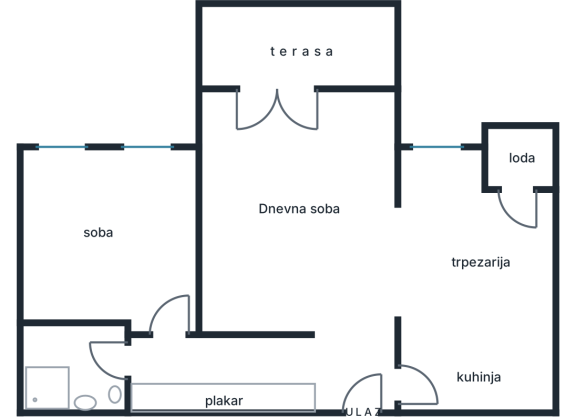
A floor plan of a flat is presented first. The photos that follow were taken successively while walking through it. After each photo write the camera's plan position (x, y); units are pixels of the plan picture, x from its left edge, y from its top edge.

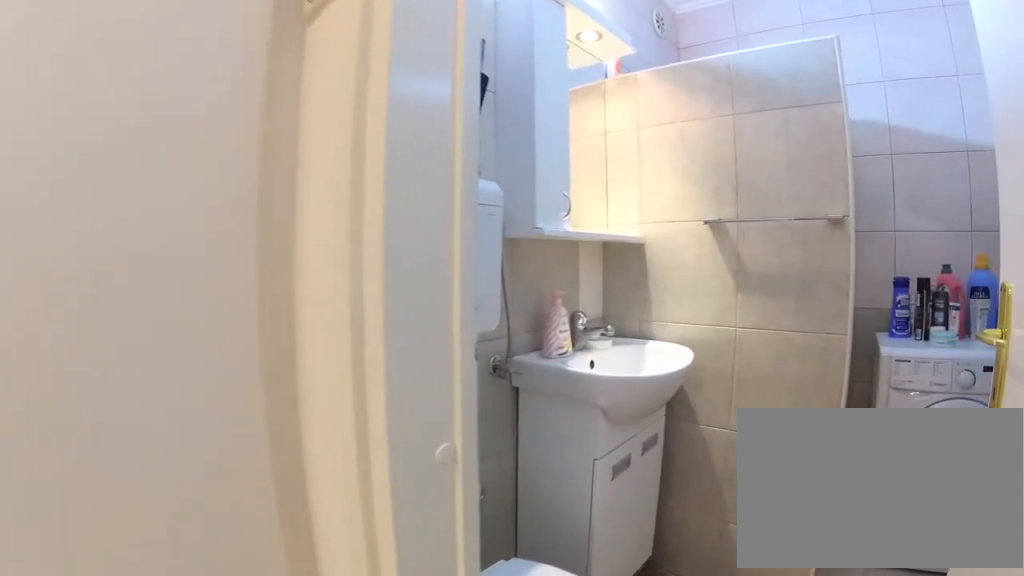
(157, 345)
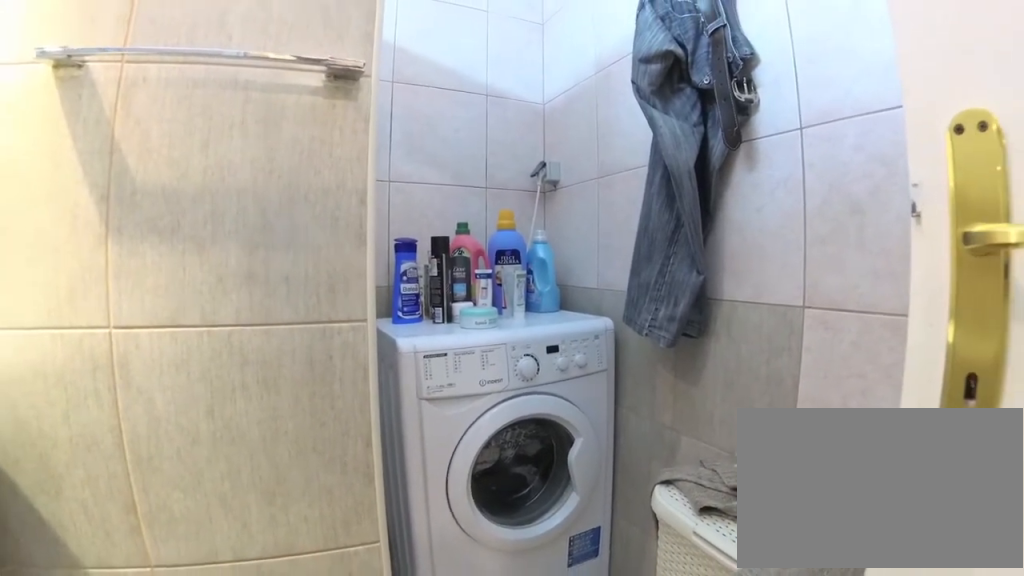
(107, 359)
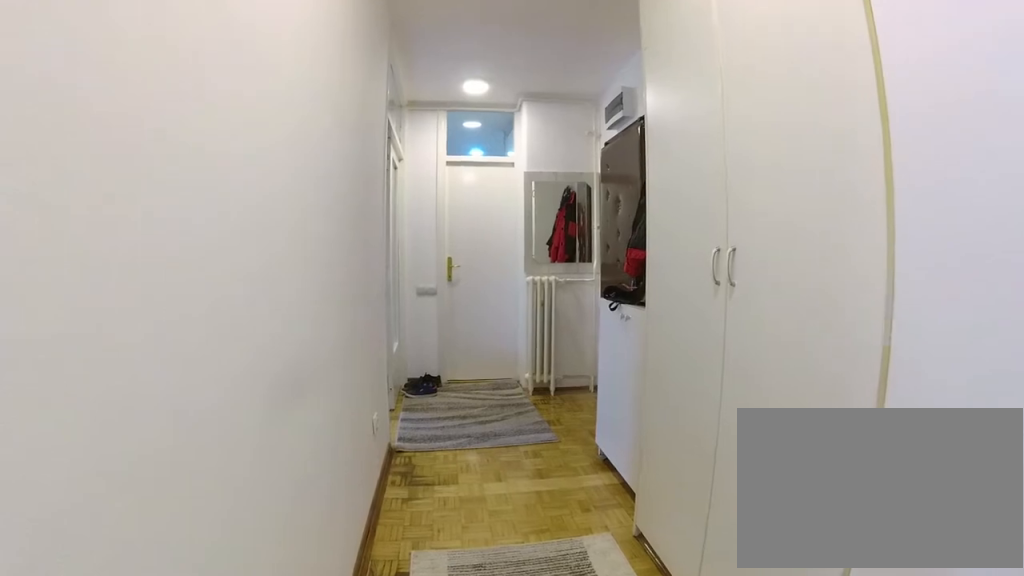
(139, 357)
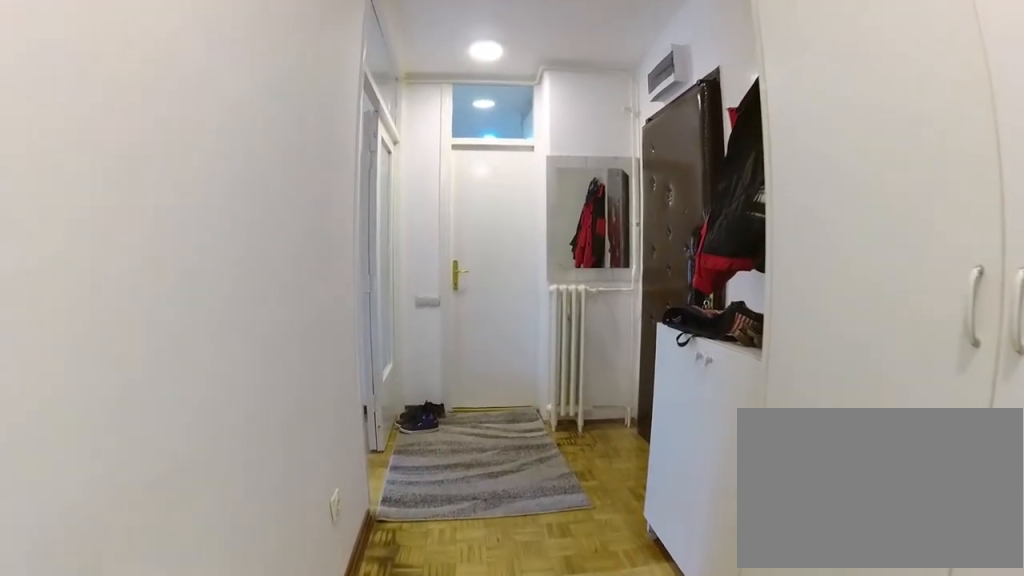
(175, 356)
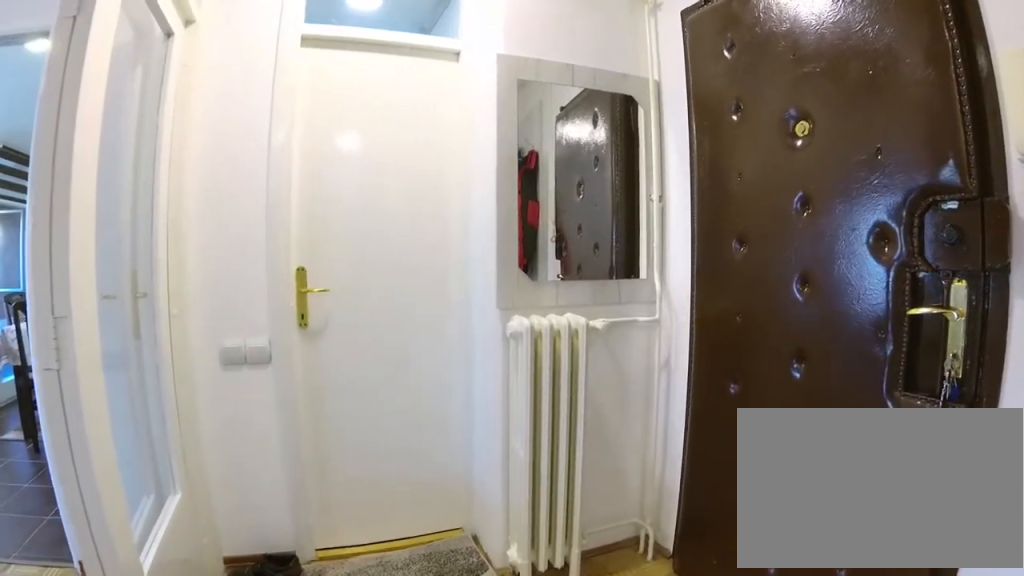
(271, 355)
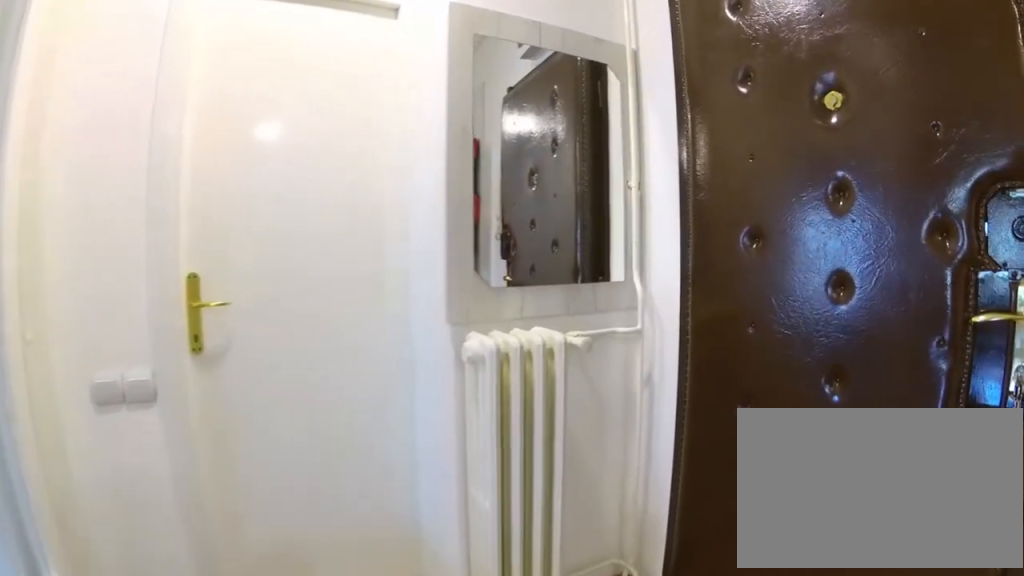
(291, 357)
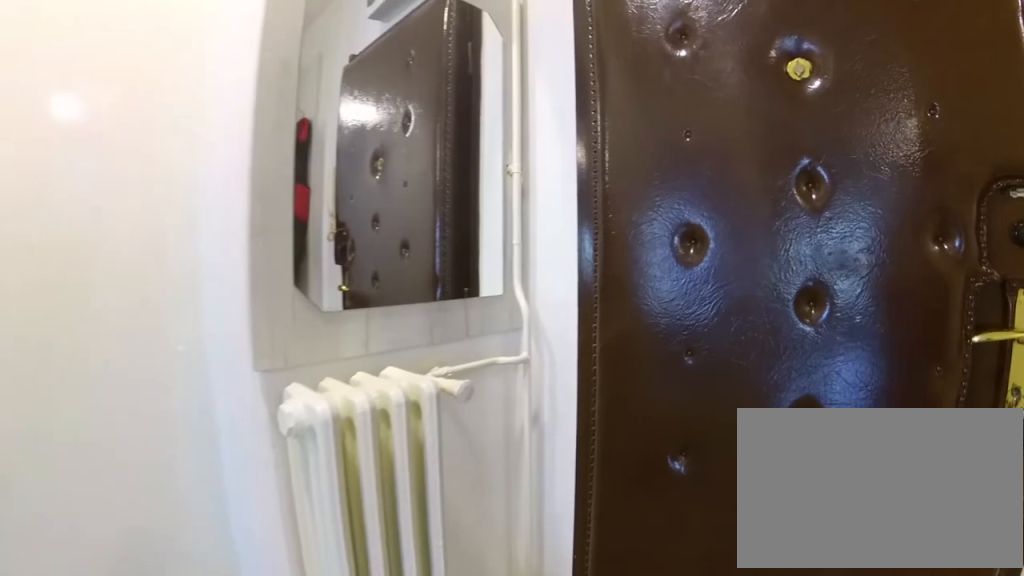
(326, 353)
